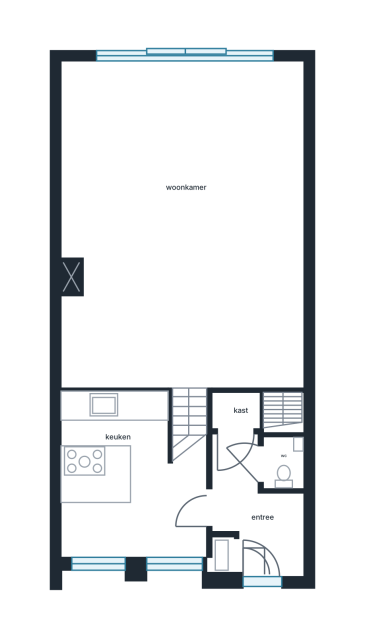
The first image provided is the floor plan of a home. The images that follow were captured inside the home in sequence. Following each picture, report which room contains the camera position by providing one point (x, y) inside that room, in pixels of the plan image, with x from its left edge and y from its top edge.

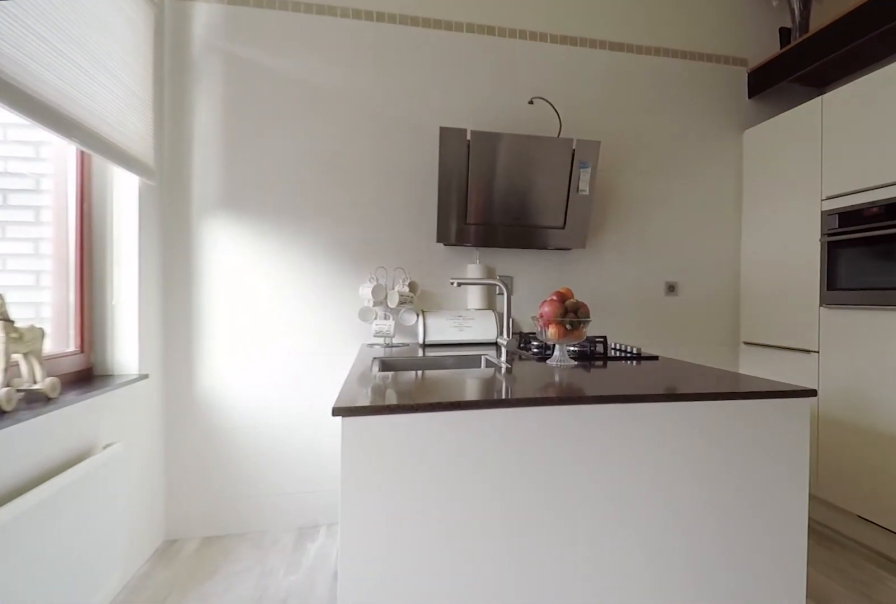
(128, 479)
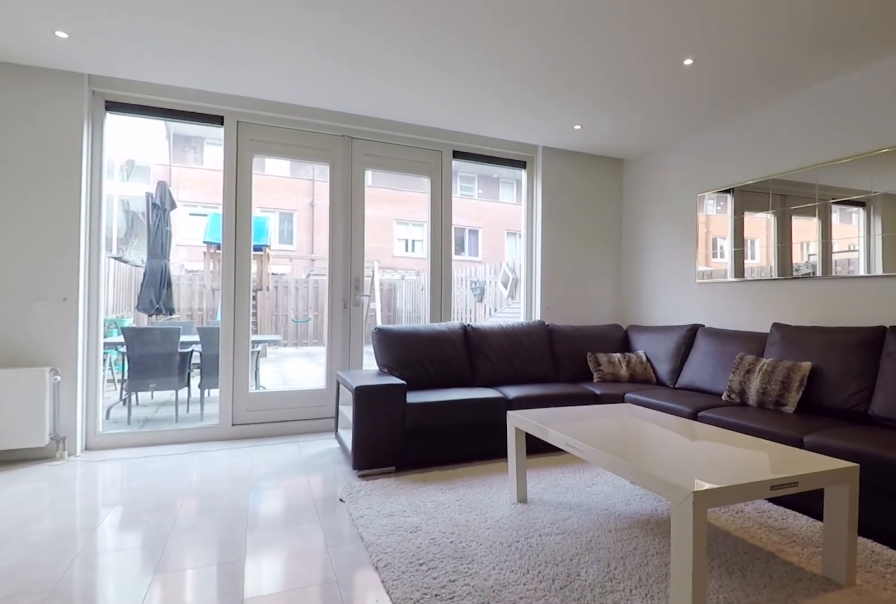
(178, 204)
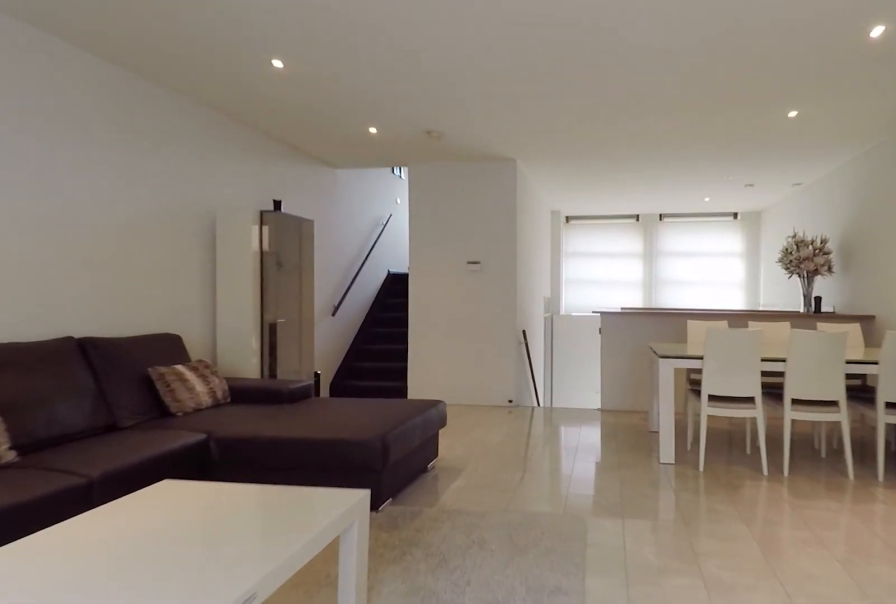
(178, 204)
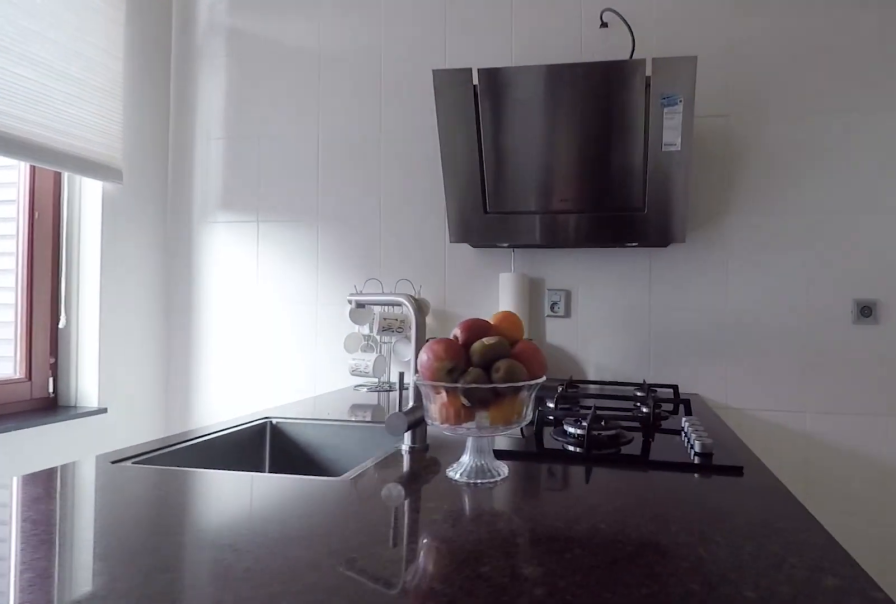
(129, 479)
